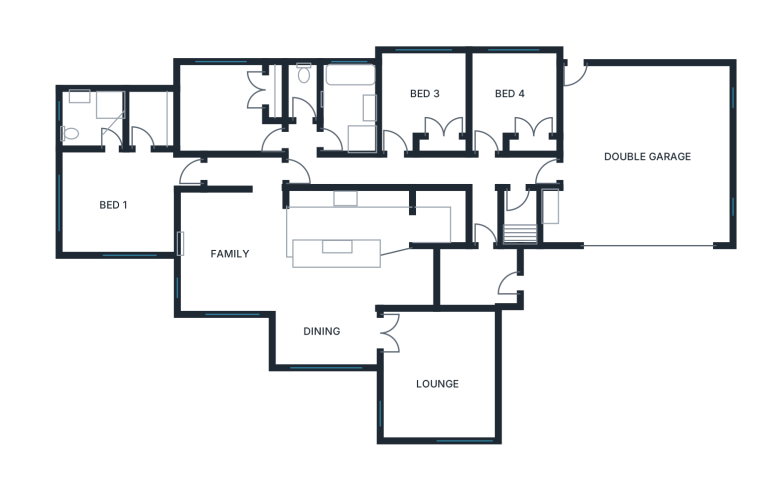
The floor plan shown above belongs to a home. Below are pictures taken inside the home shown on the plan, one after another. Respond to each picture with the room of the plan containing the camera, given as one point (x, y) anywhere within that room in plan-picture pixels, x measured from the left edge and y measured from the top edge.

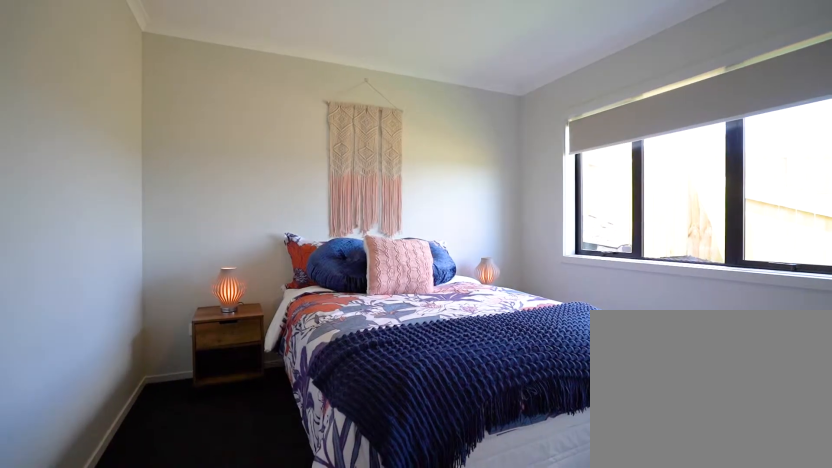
(231, 107)
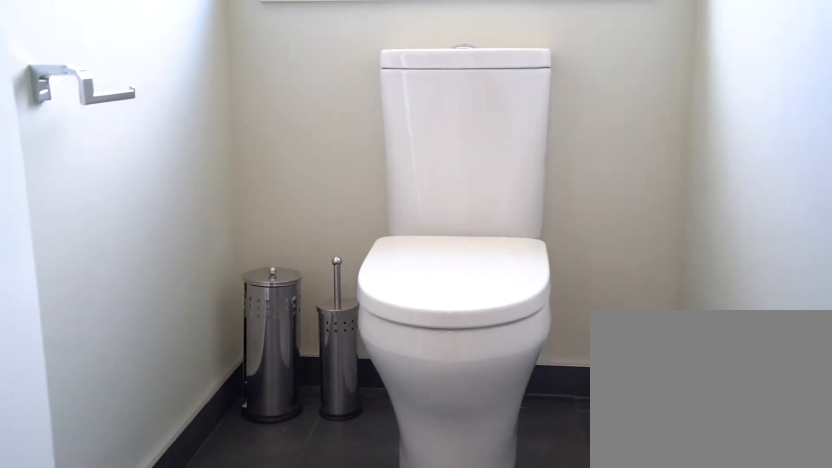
(302, 91)
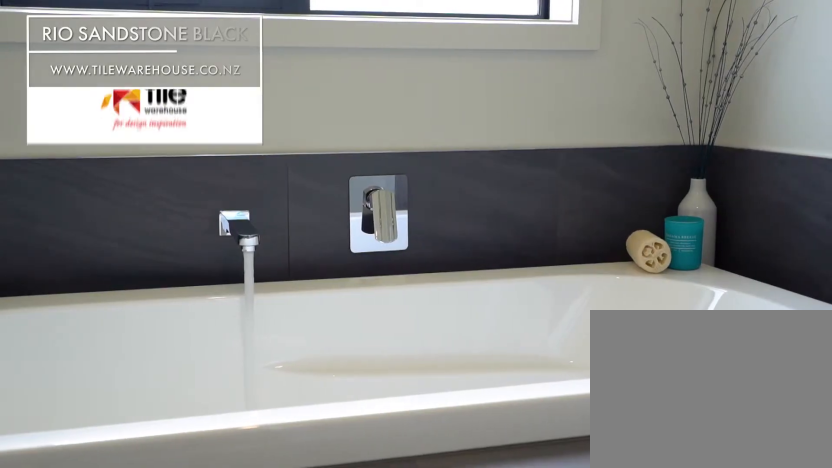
(349, 107)
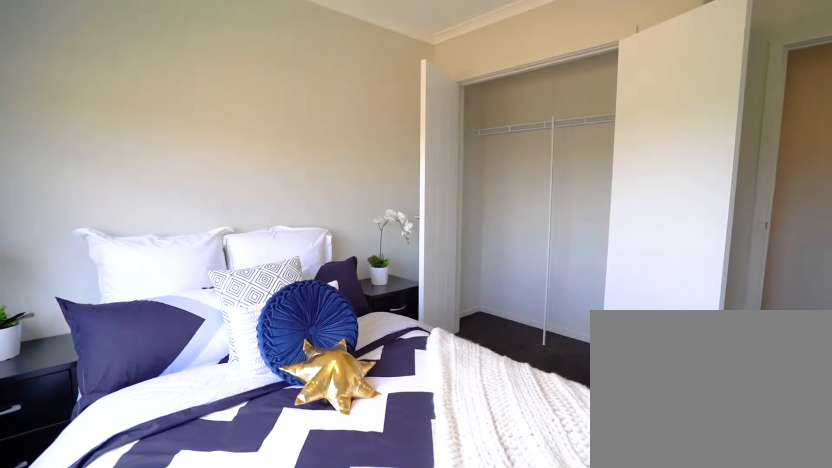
(423, 104)
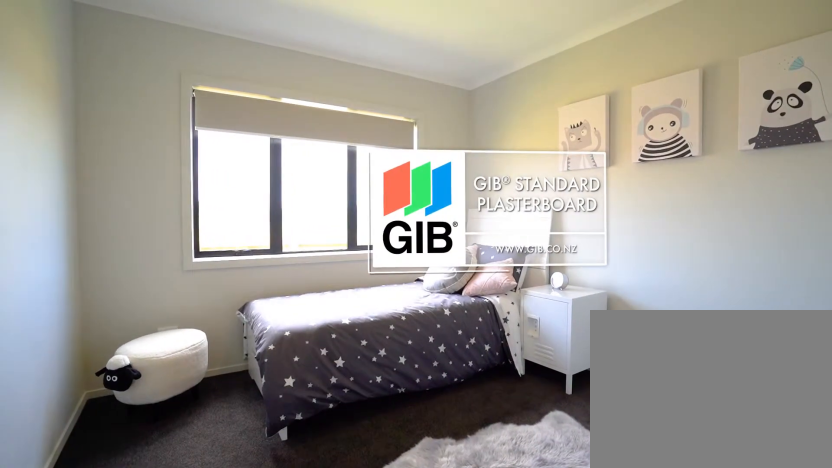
(516, 102)
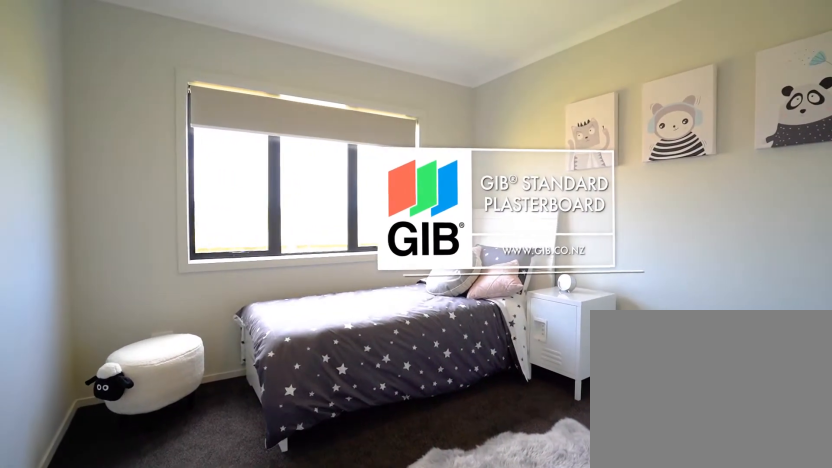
(516, 102)
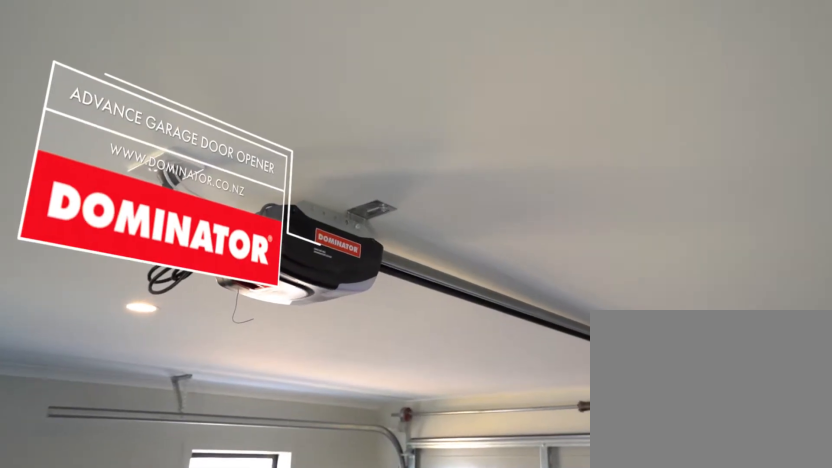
(643, 153)
